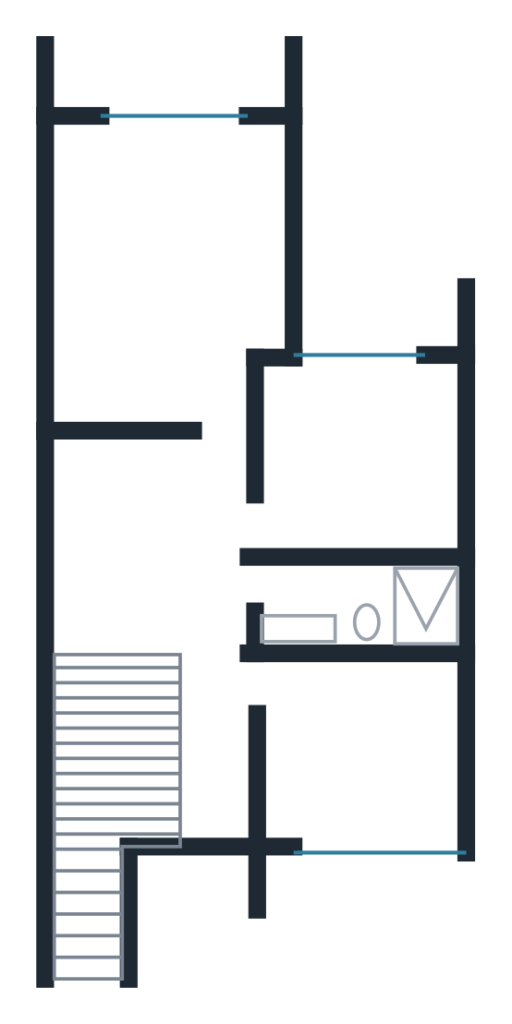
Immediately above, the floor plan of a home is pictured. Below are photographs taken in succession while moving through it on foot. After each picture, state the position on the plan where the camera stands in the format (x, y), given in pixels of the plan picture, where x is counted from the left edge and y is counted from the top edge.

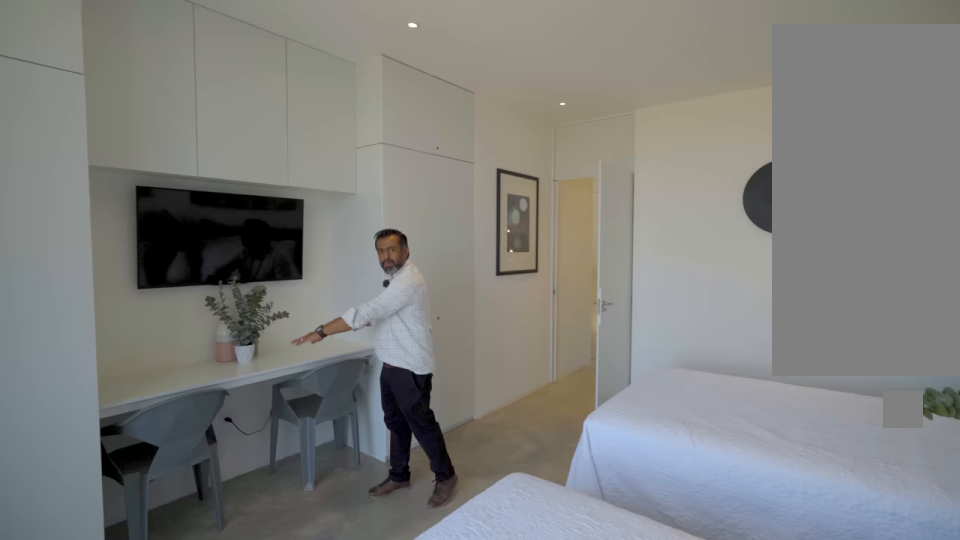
(213, 259)
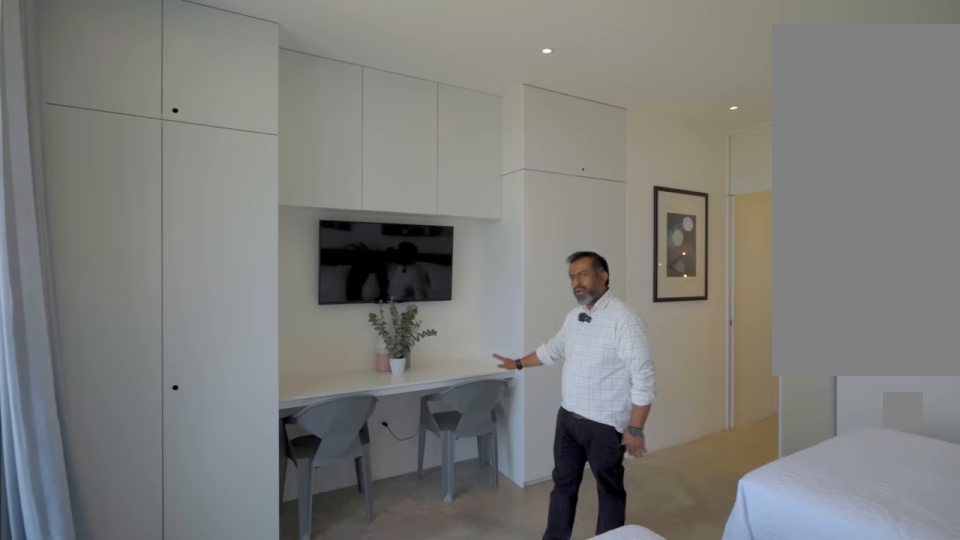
(213, 259)
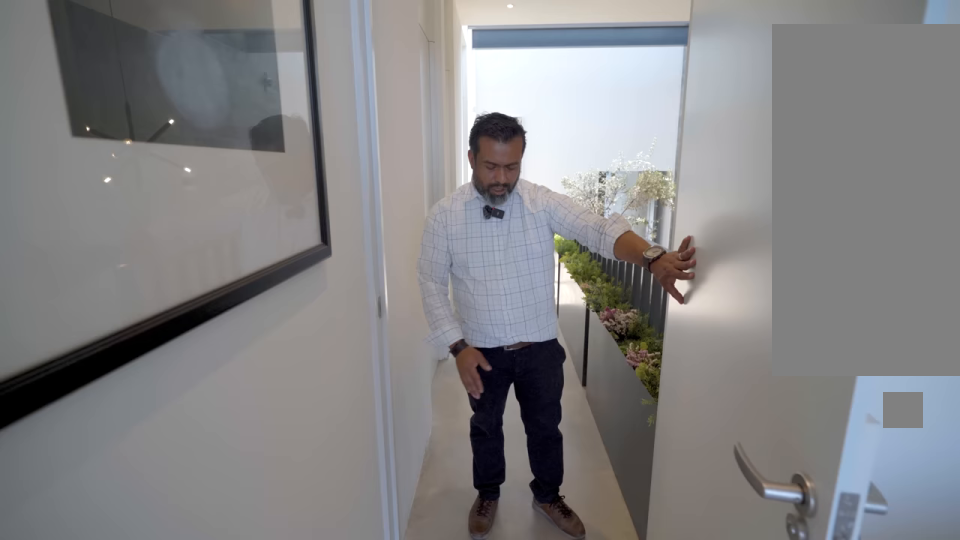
(227, 425)
